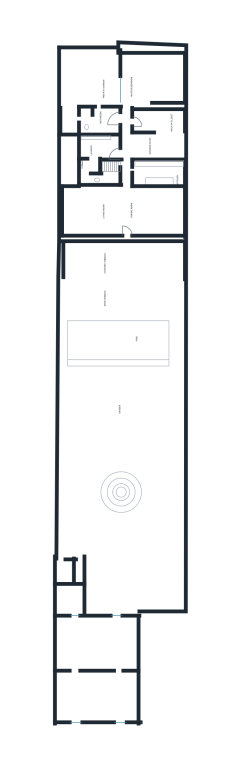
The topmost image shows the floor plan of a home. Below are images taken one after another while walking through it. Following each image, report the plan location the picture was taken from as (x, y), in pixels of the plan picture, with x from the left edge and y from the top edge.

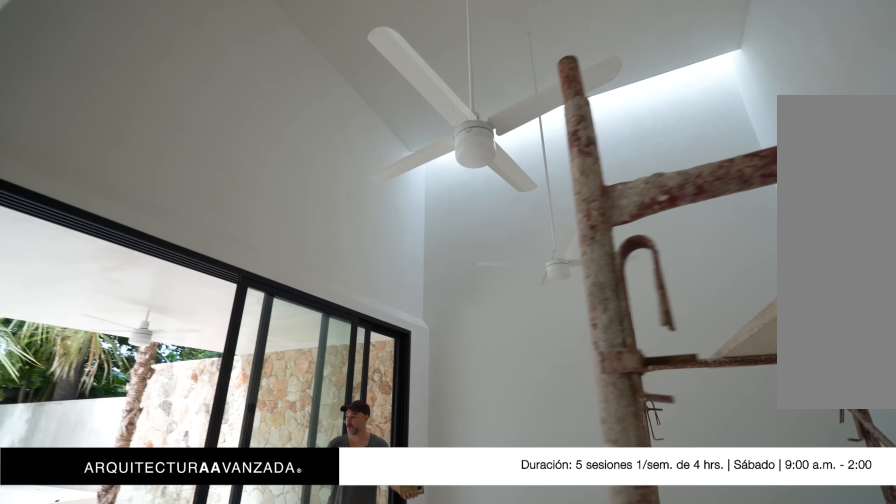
(102, 224)
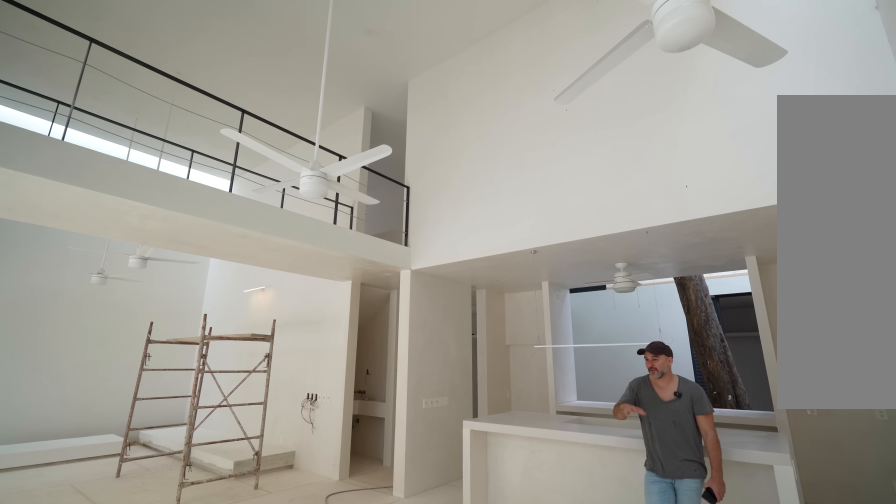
(168, 209)
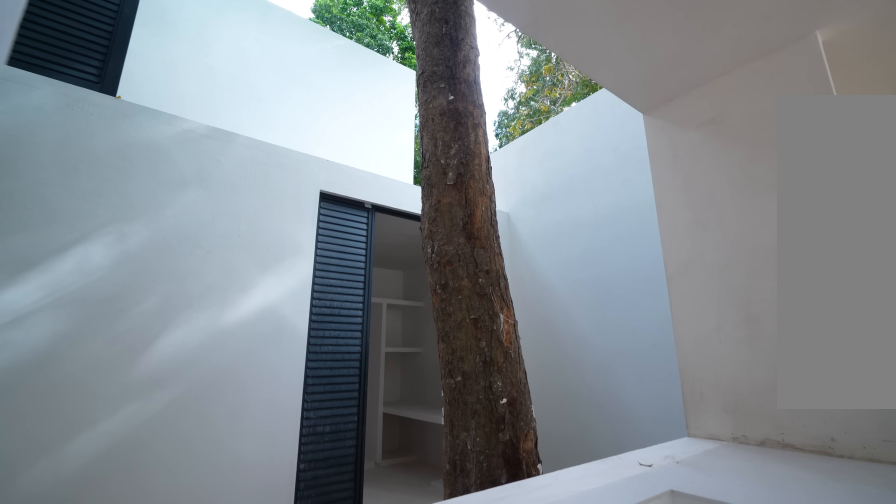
(143, 181)
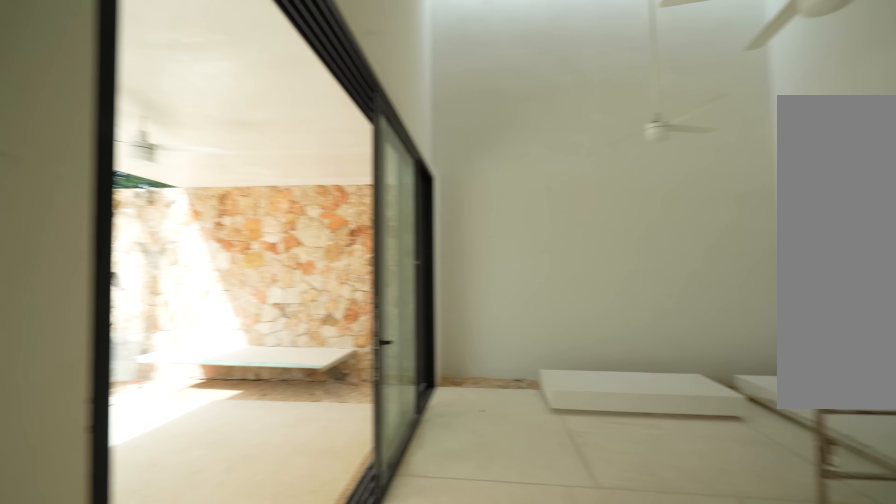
(123, 224)
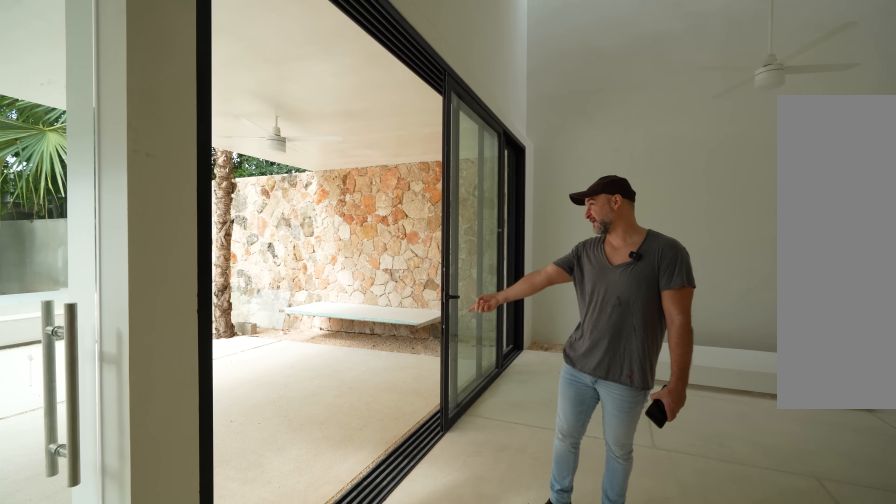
(100, 227)
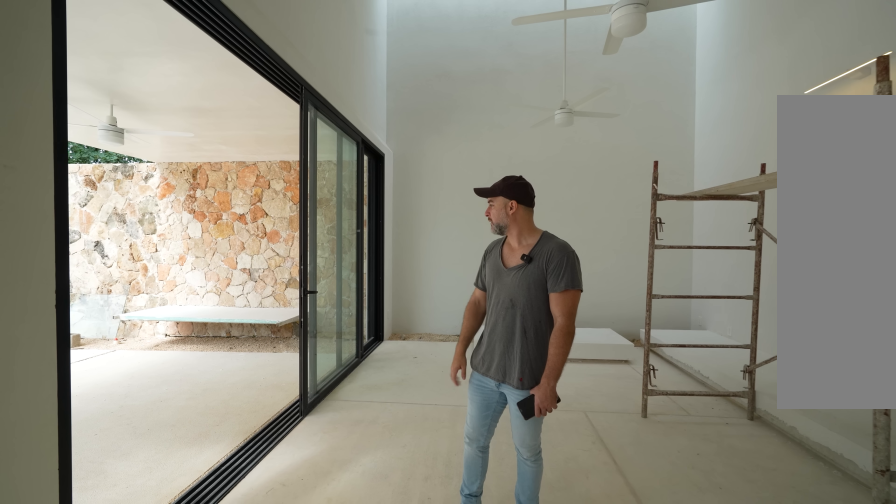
(100, 227)
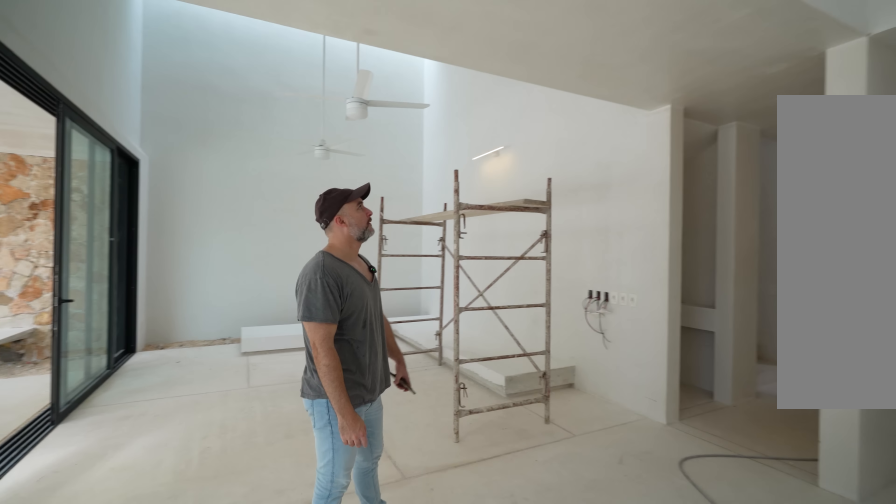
(100, 227)
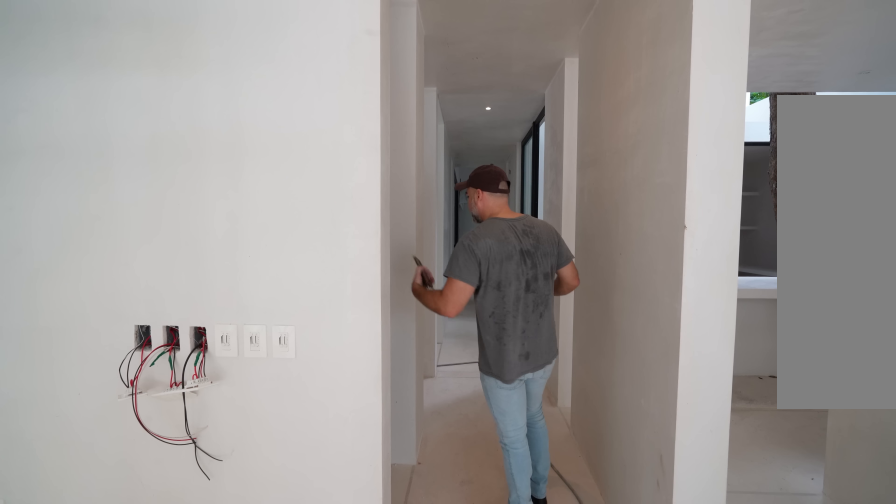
(123, 212)
